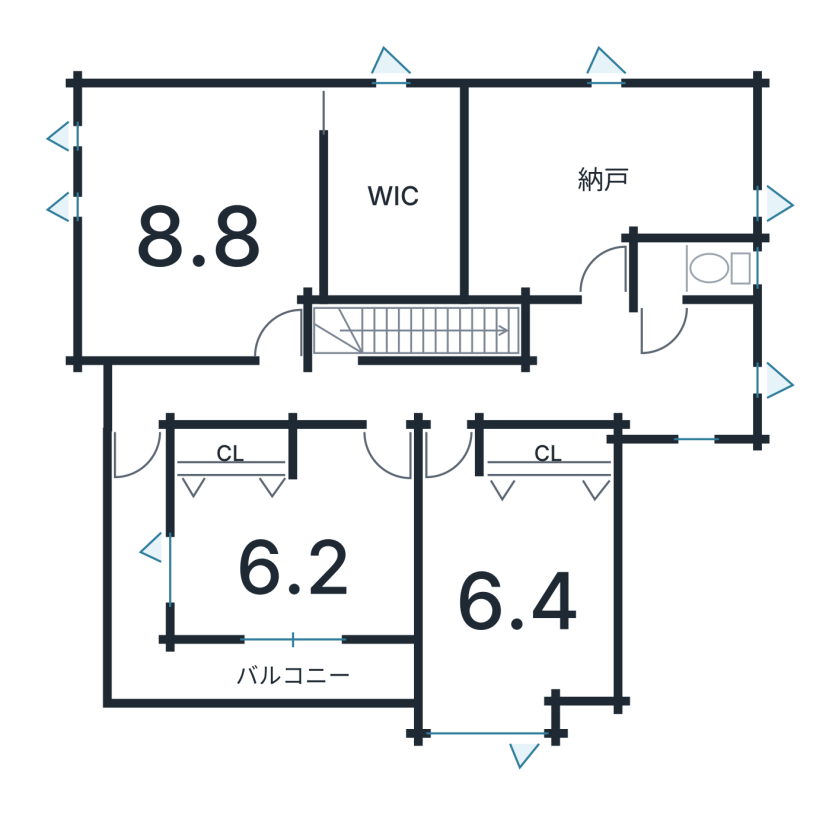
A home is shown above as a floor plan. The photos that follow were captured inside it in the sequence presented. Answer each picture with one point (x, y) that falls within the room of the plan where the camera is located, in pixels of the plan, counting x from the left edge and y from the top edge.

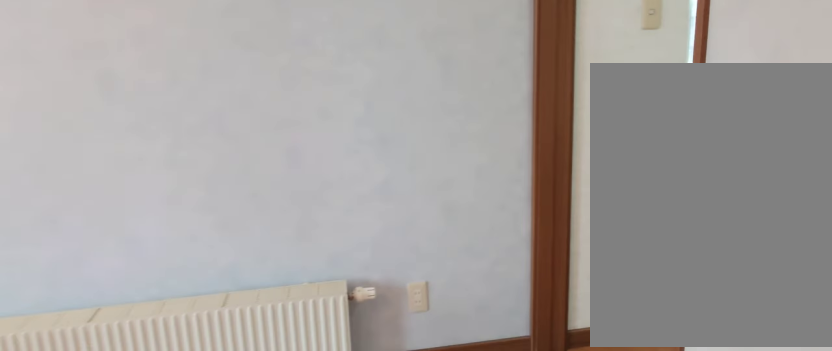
(181, 236)
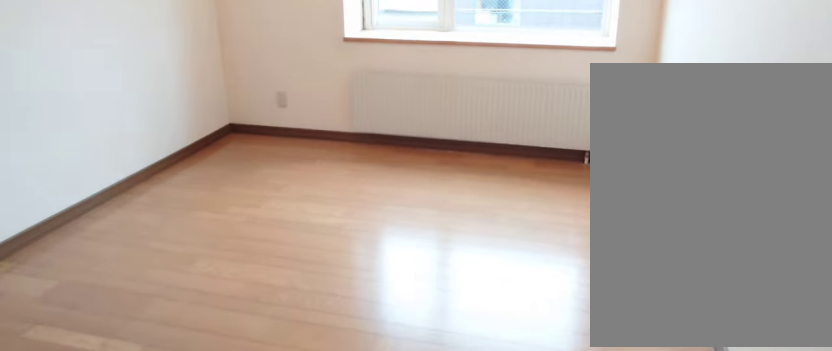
(509, 600)
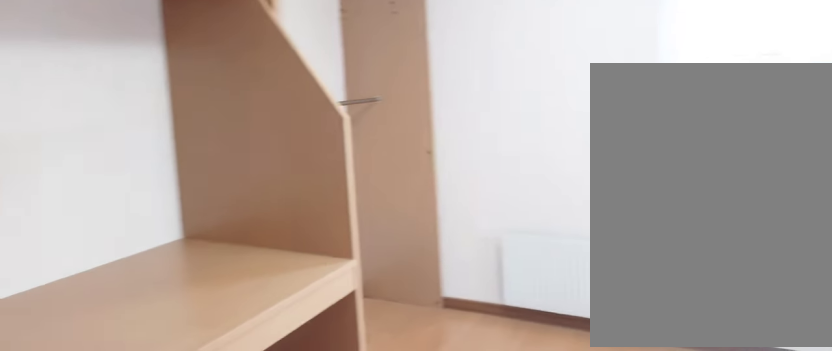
(564, 193)
